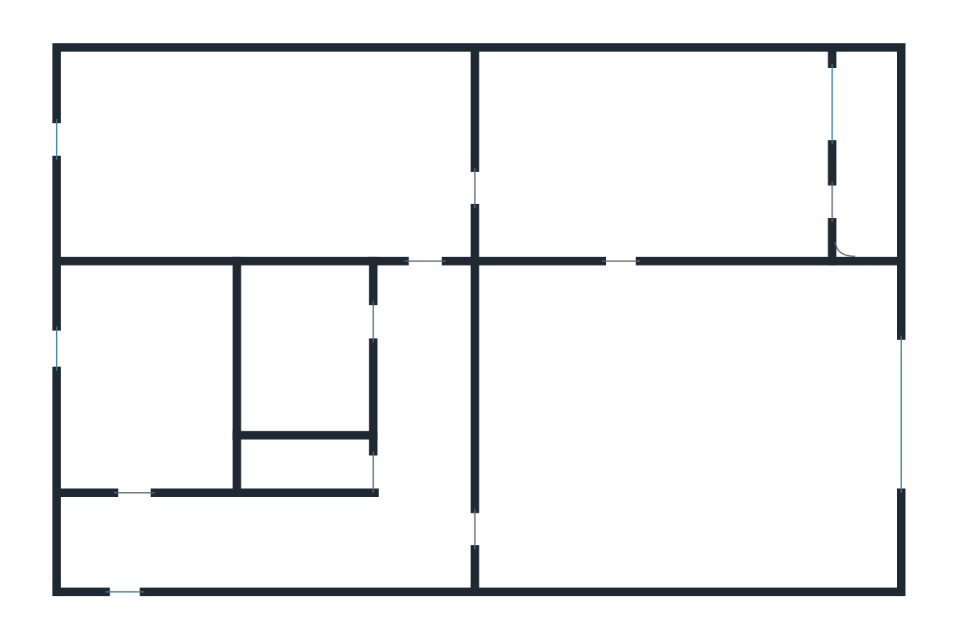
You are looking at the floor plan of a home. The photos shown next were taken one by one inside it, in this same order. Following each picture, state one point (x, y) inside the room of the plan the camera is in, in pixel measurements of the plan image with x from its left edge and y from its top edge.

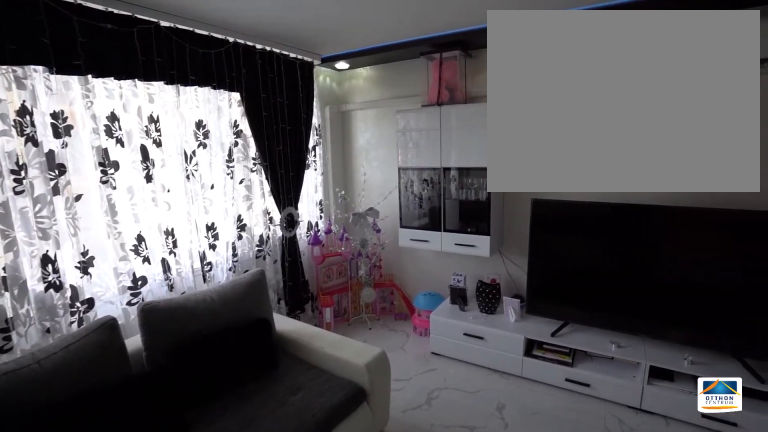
(681, 428)
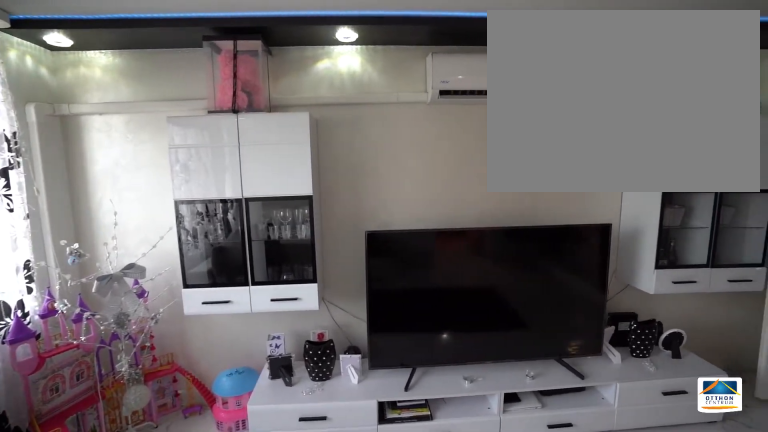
(681, 428)
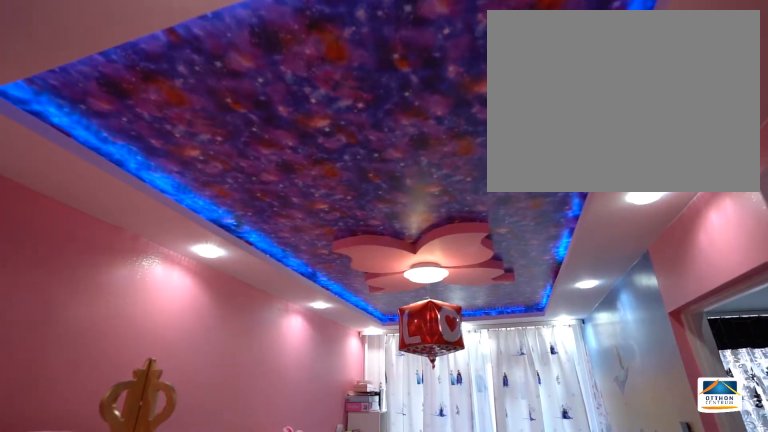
(647, 143)
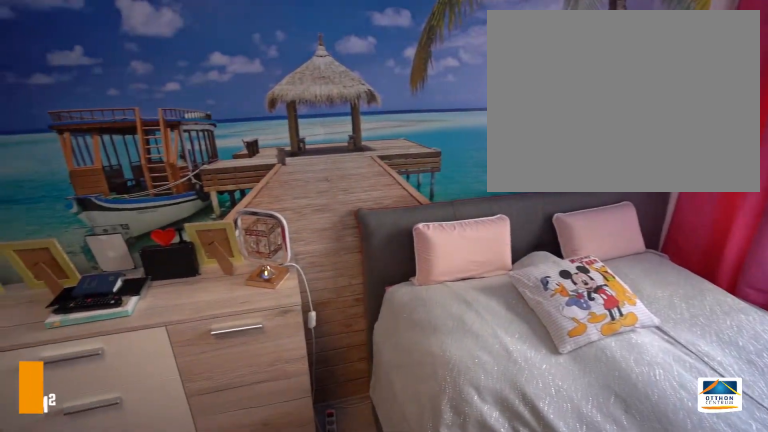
(262, 165)
